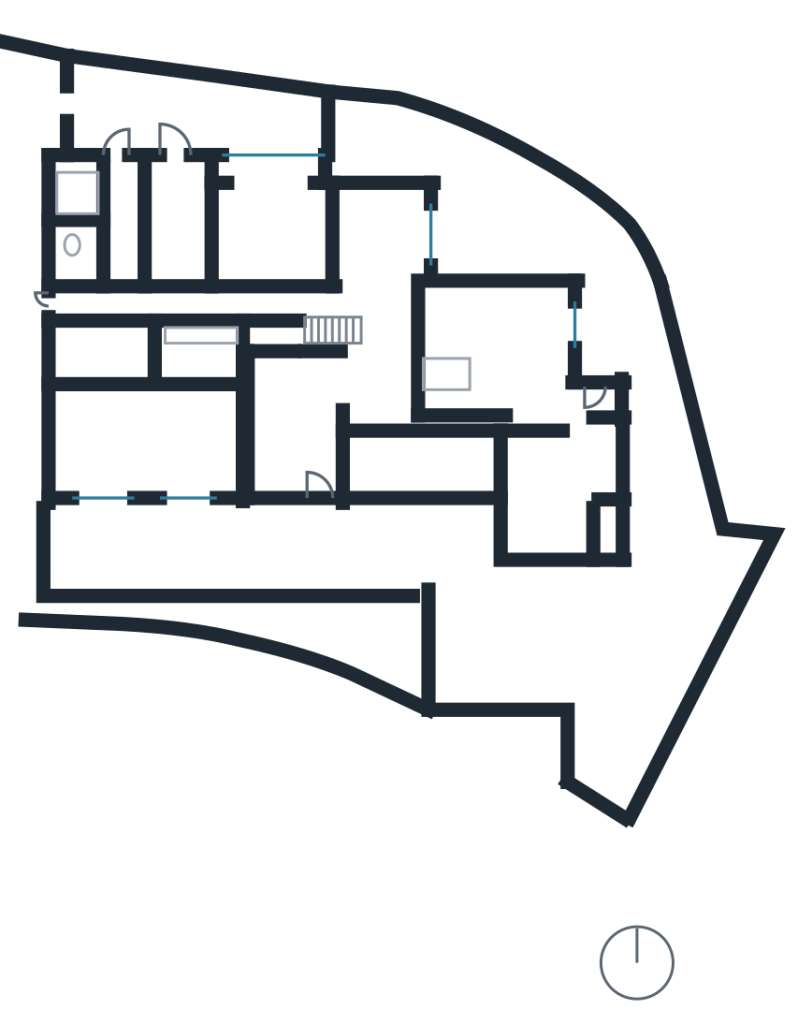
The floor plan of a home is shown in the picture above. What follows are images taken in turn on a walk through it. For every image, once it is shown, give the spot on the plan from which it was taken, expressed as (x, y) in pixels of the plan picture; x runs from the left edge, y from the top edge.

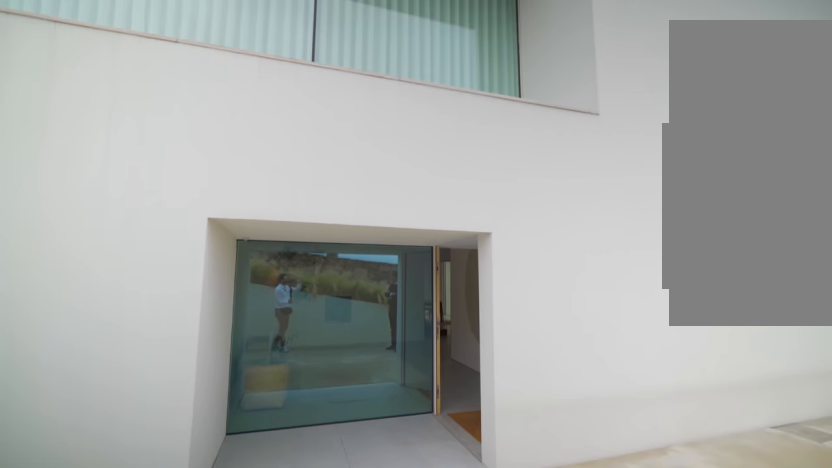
(271, 578)
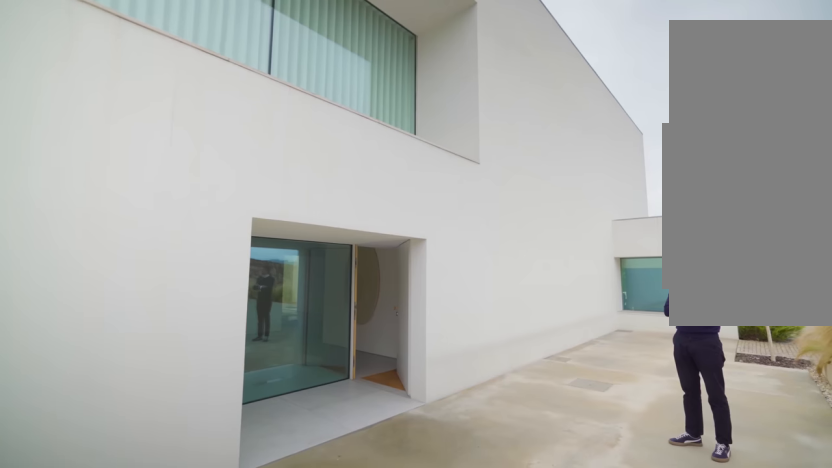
(270, 579)
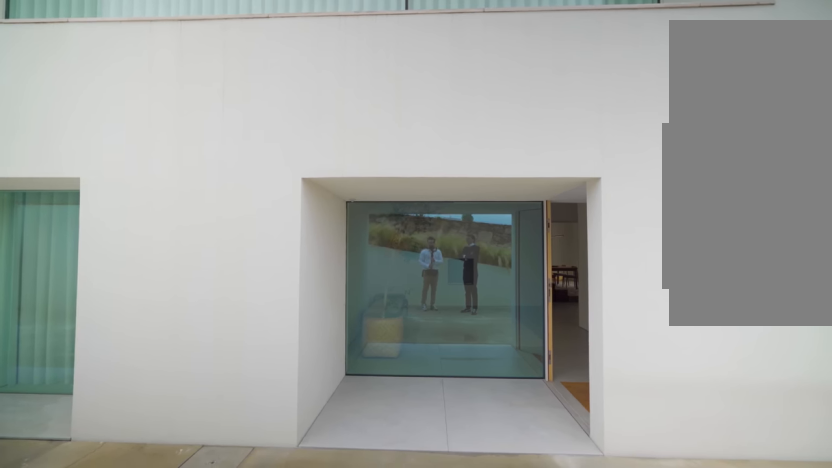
(262, 557)
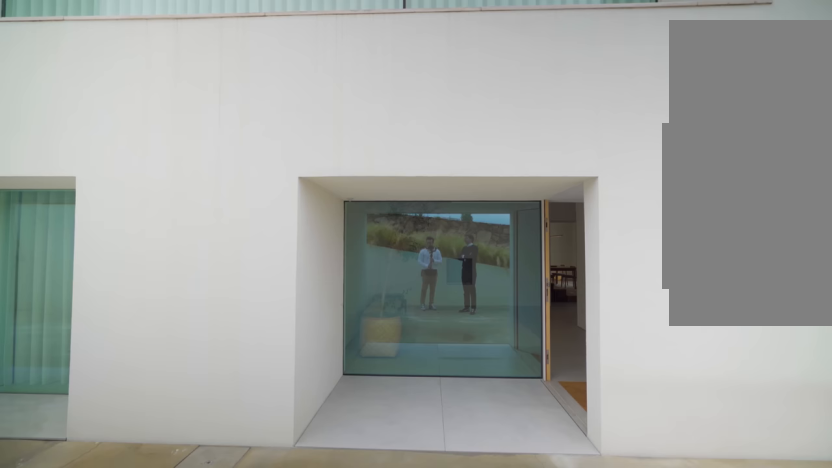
(262, 557)
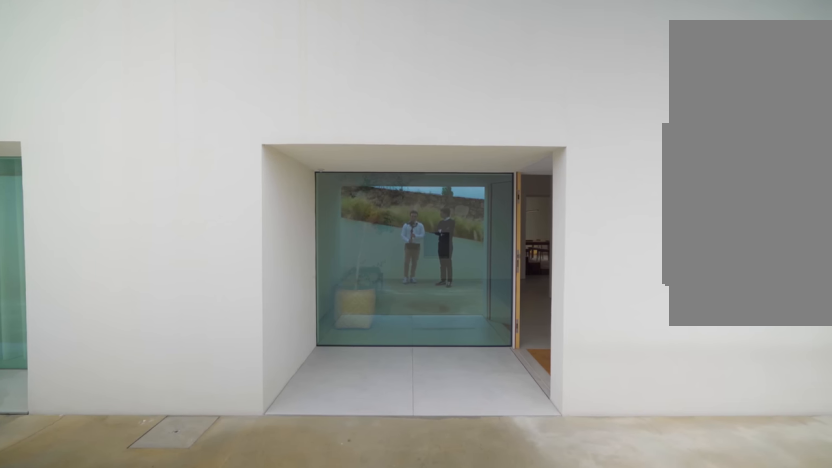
(267, 555)
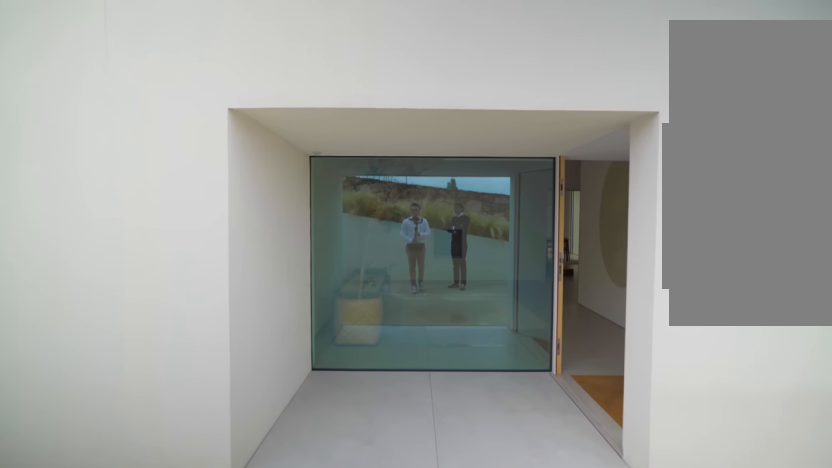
(267, 554)
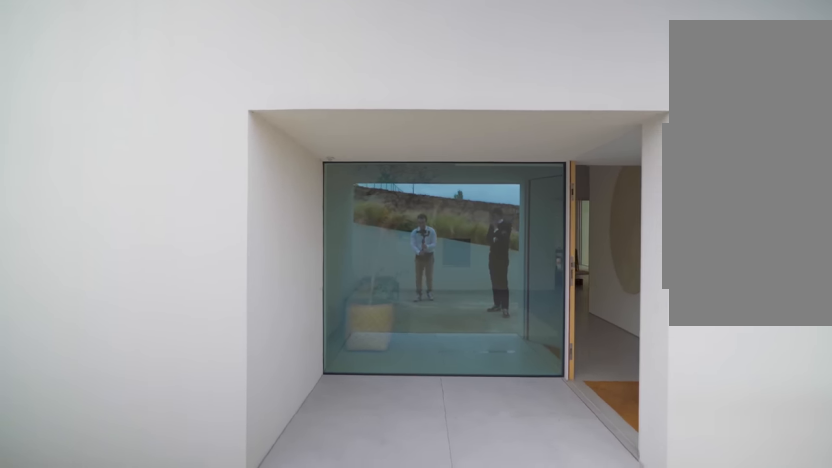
(272, 516)
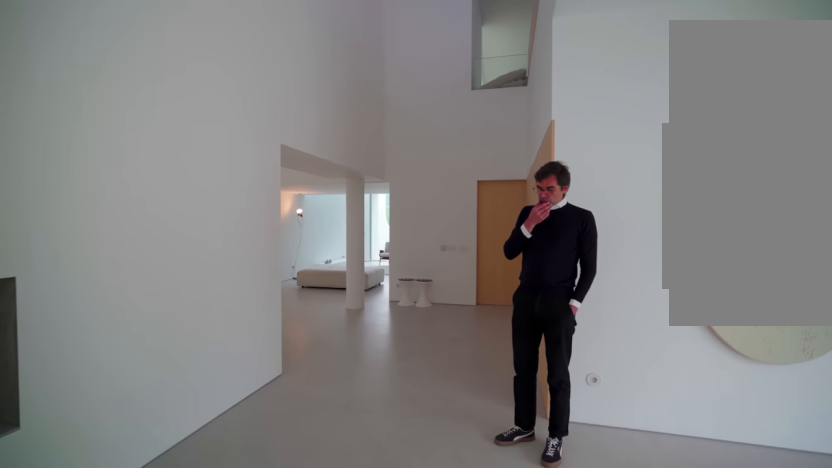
(270, 405)
